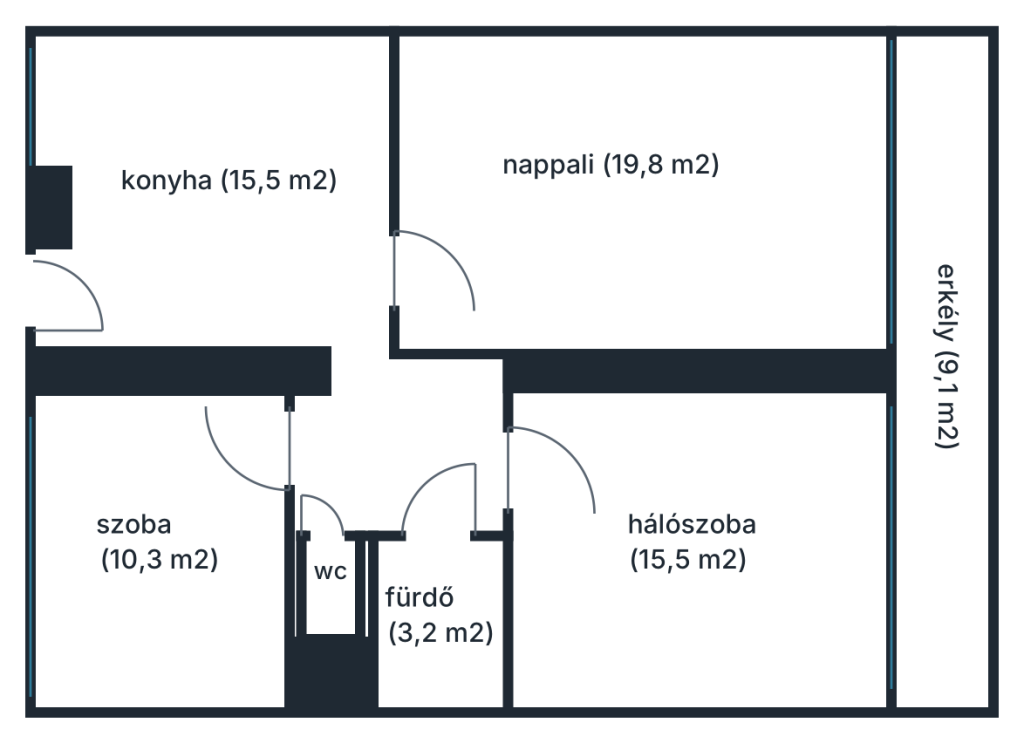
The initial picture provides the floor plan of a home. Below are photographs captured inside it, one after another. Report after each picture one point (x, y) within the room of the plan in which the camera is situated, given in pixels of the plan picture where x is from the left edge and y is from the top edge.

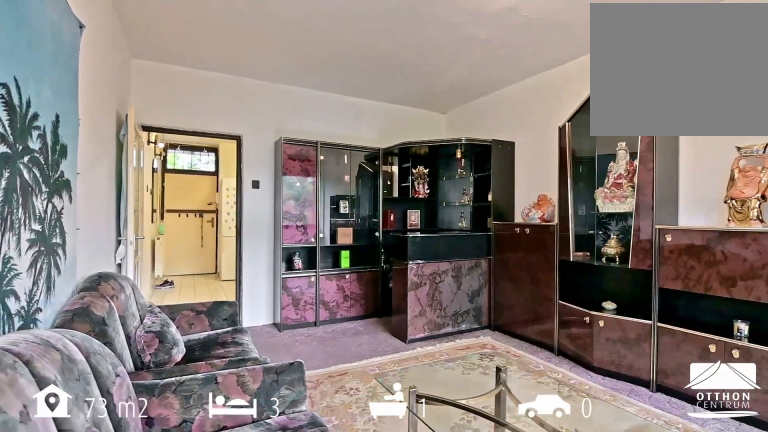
(640, 193)
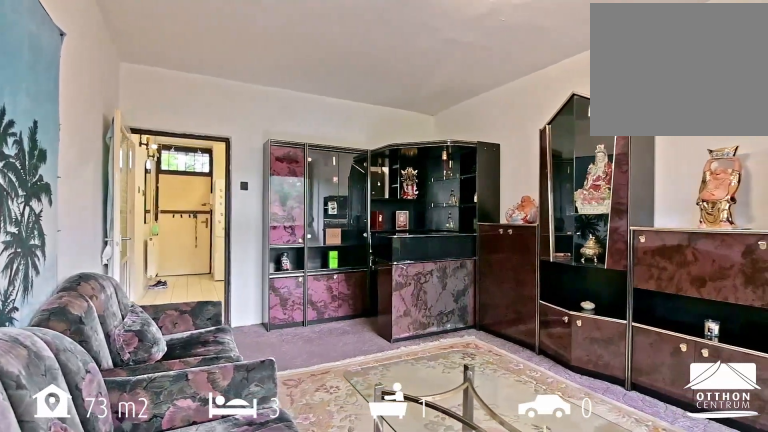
(640, 193)
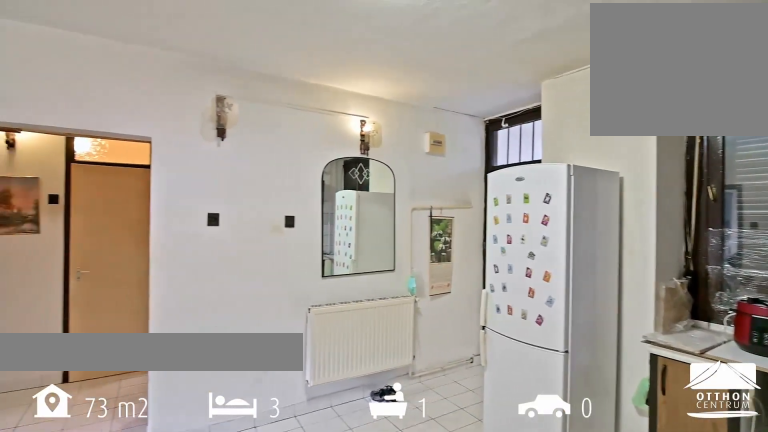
(217, 193)
